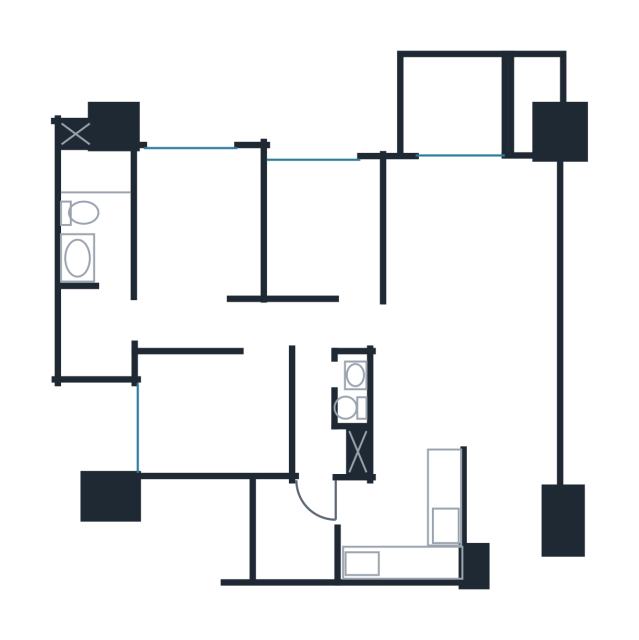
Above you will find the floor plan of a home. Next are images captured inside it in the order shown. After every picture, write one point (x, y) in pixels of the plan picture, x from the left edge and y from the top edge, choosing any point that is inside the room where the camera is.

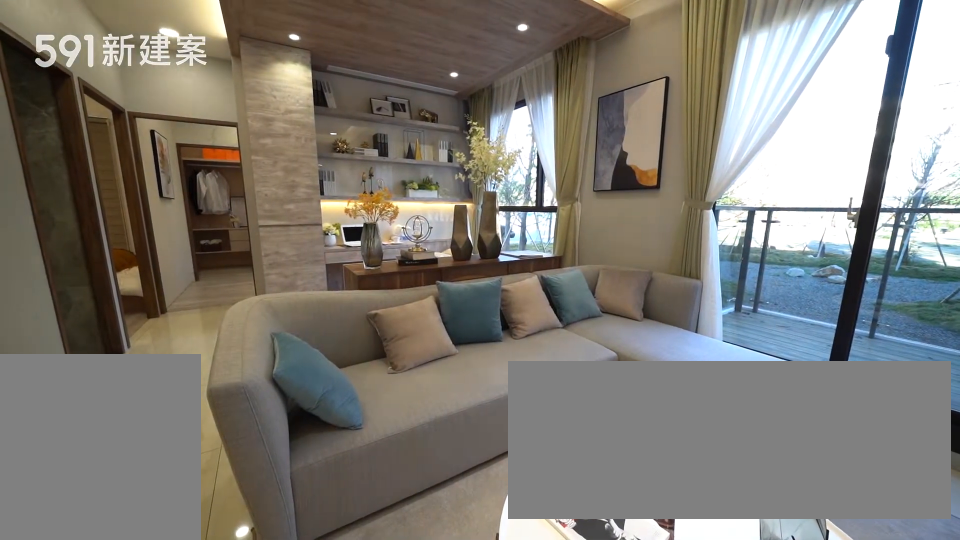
(476, 231)
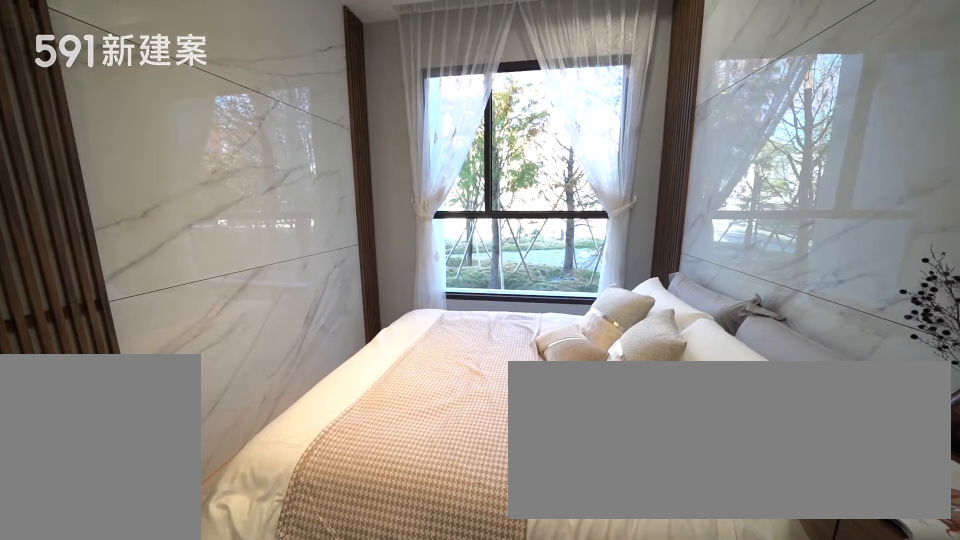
(202, 242)
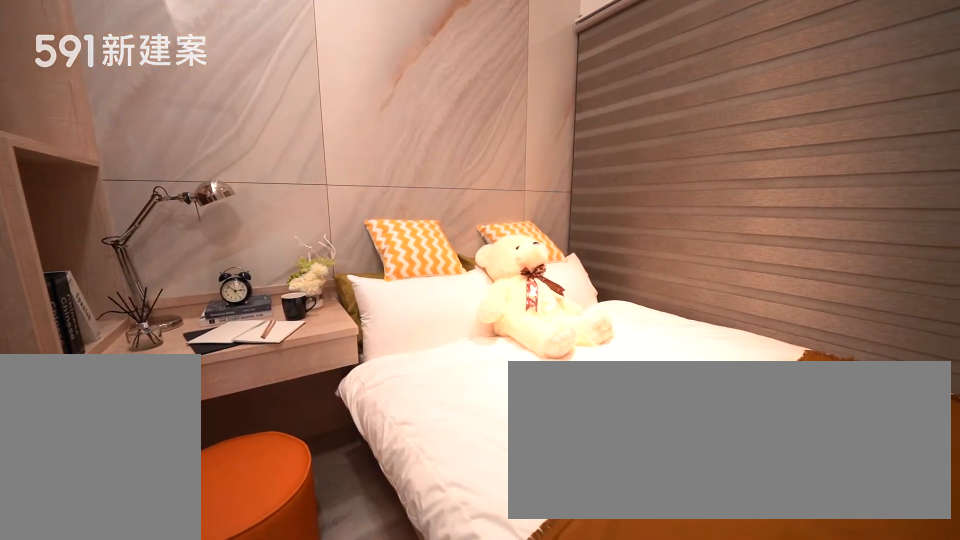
(209, 414)
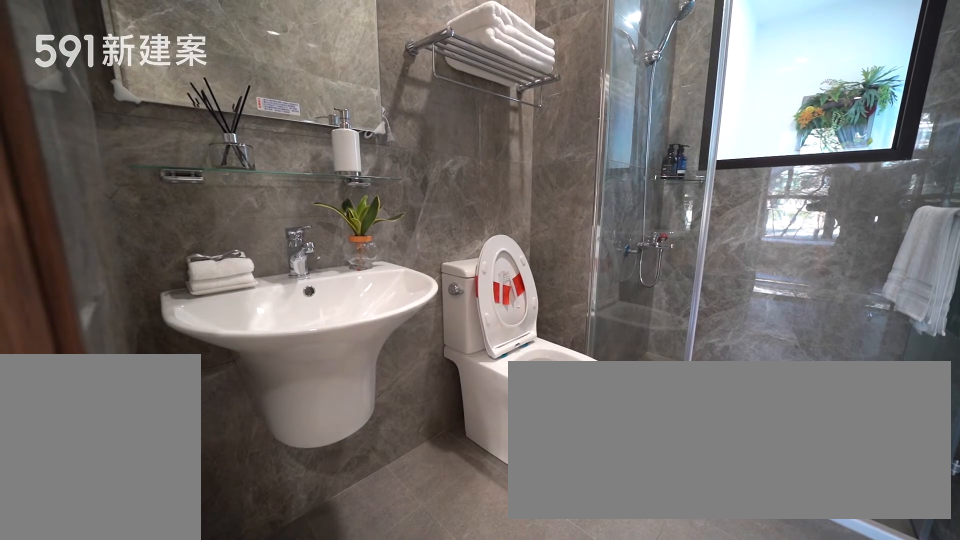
(111, 239)
